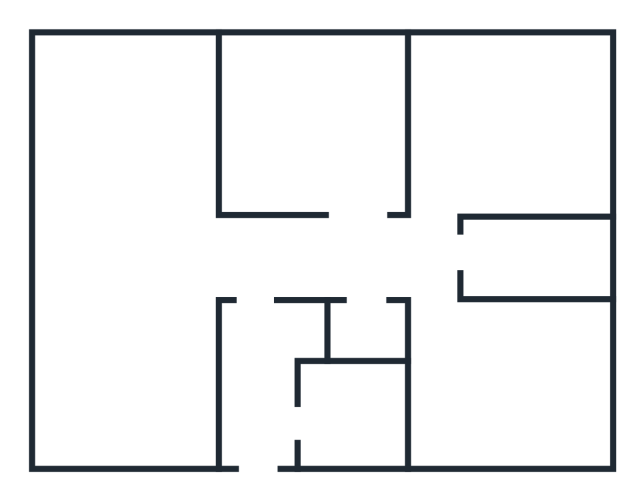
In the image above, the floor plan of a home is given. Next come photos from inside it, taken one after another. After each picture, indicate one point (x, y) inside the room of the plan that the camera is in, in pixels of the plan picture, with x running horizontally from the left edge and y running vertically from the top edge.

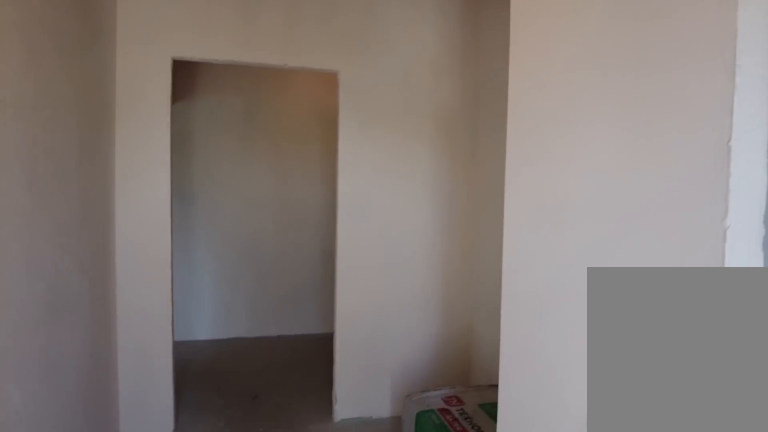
(270, 437)
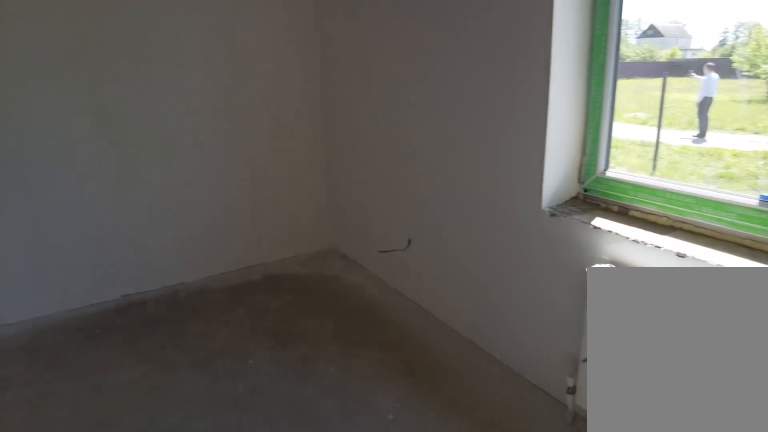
(466, 404)
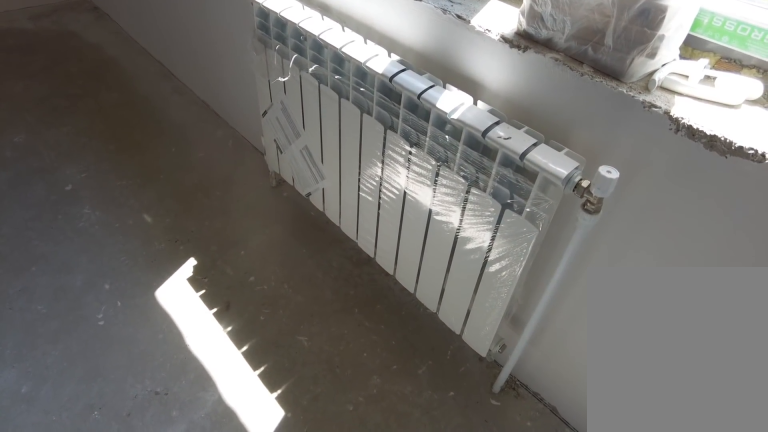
(466, 404)
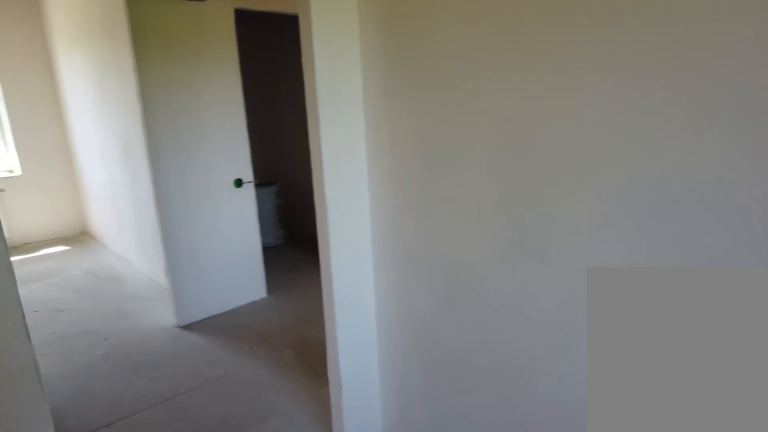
(449, 177)
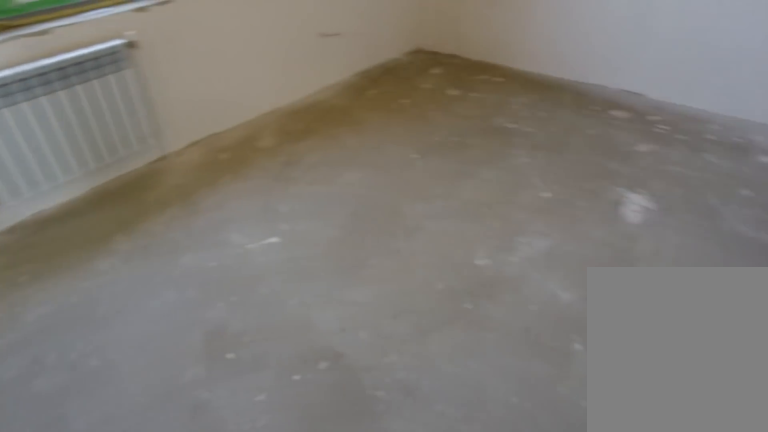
(449, 177)
